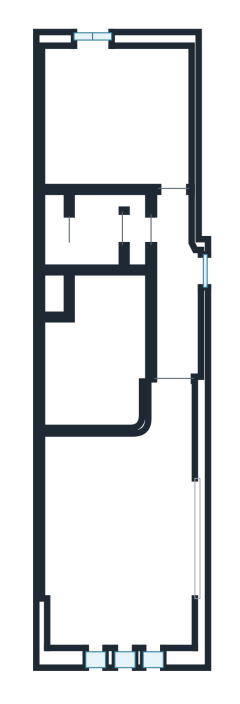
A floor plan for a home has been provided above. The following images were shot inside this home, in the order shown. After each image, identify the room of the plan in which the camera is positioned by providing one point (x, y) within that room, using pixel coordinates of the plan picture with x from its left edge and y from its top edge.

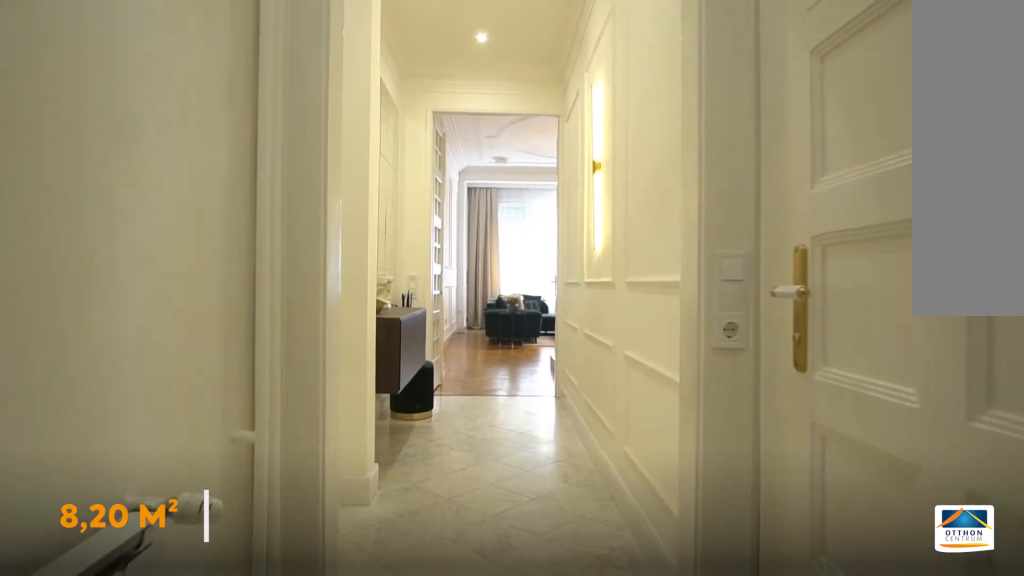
(178, 296)
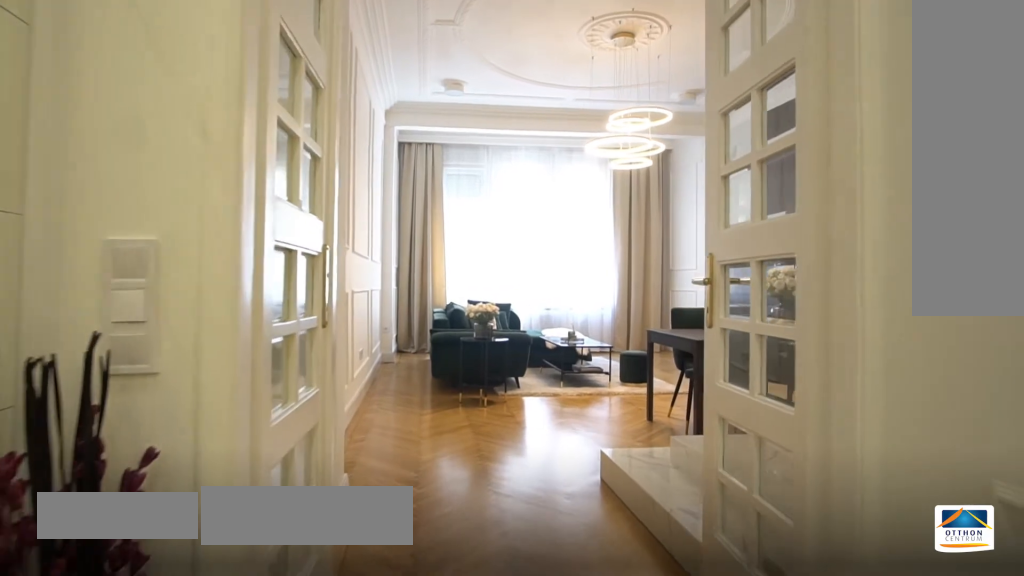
(117, 537)
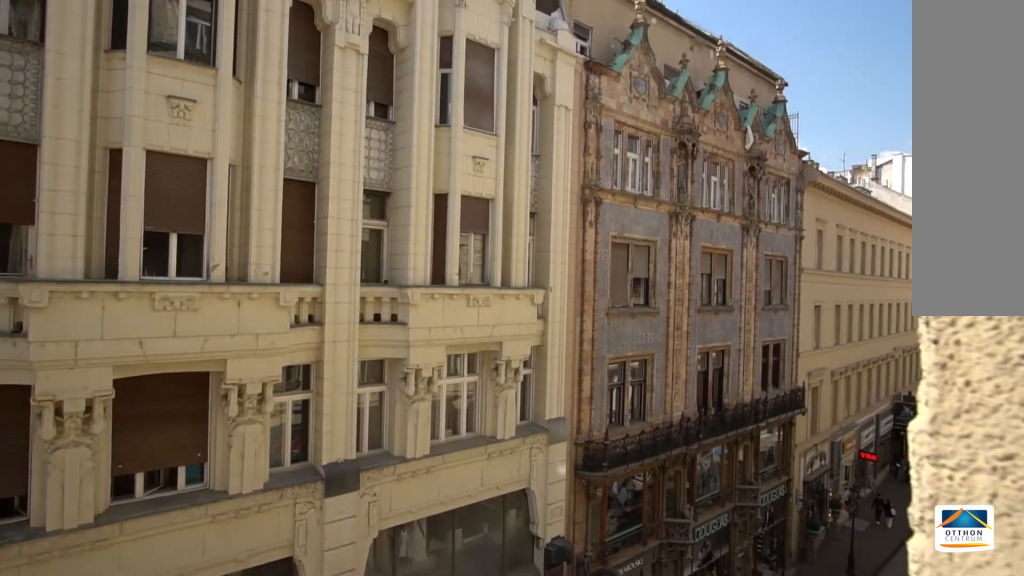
(116, 536)
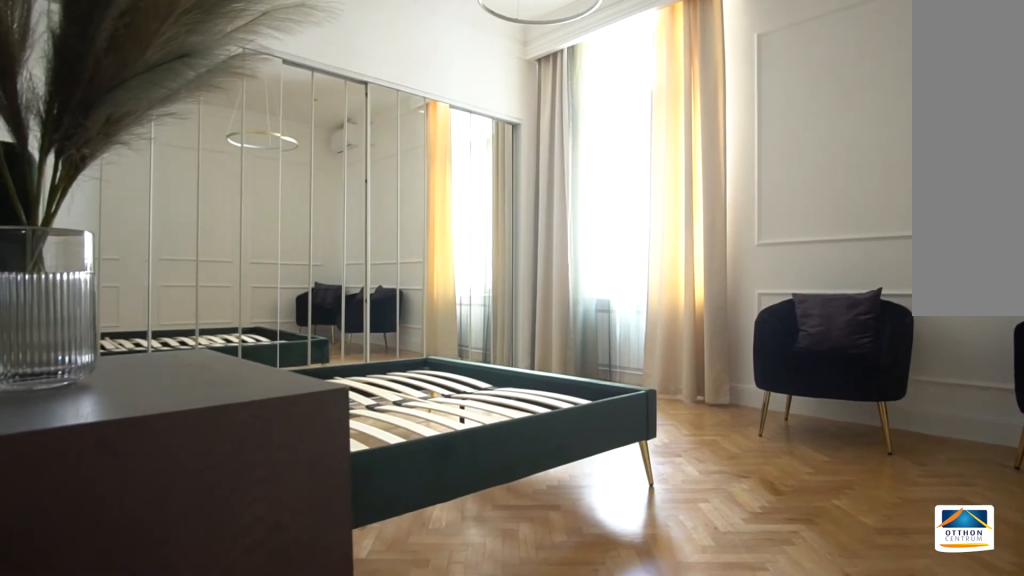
(123, 124)
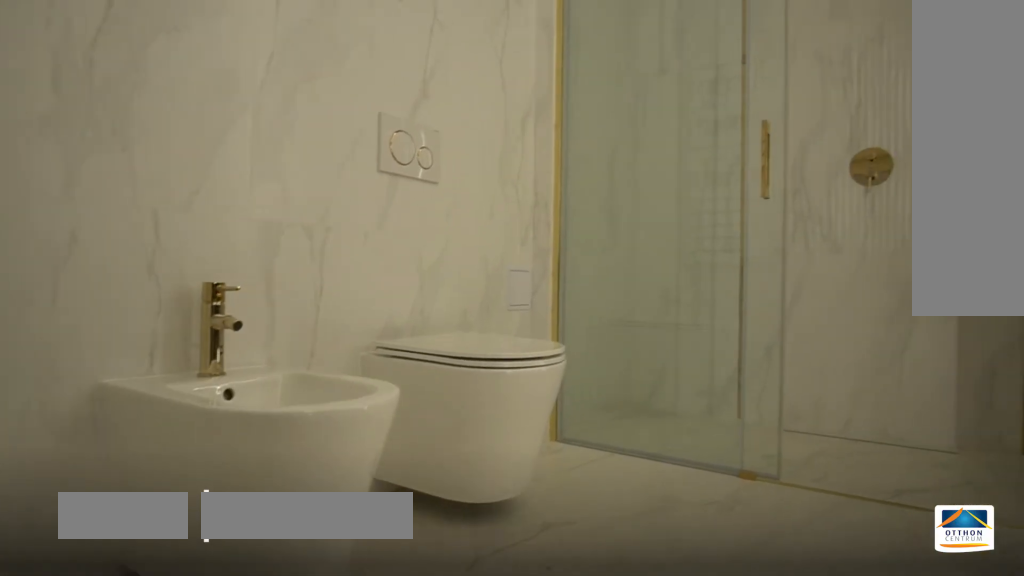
(97, 227)
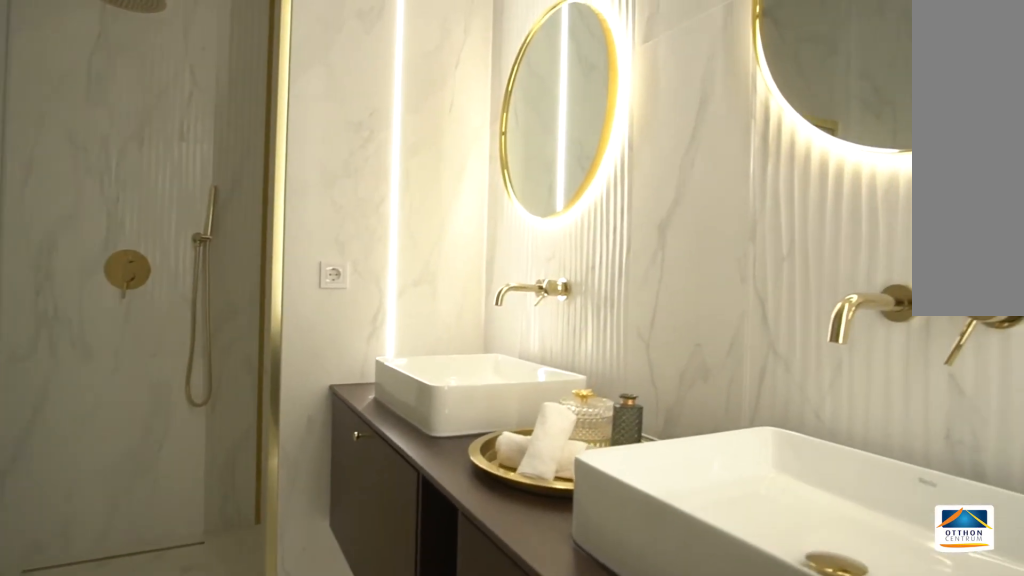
(97, 227)
